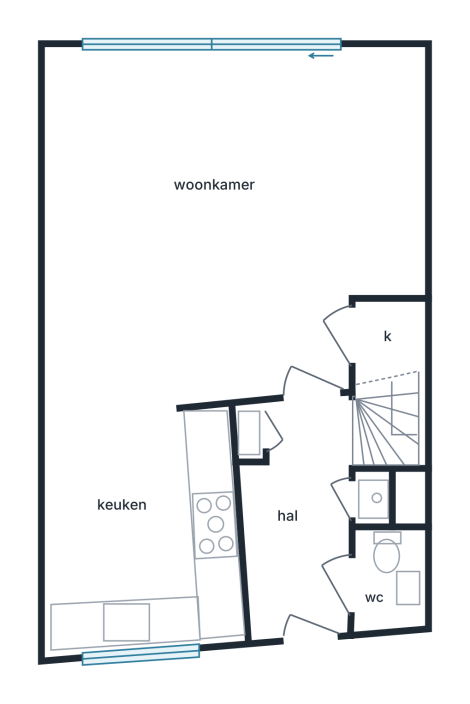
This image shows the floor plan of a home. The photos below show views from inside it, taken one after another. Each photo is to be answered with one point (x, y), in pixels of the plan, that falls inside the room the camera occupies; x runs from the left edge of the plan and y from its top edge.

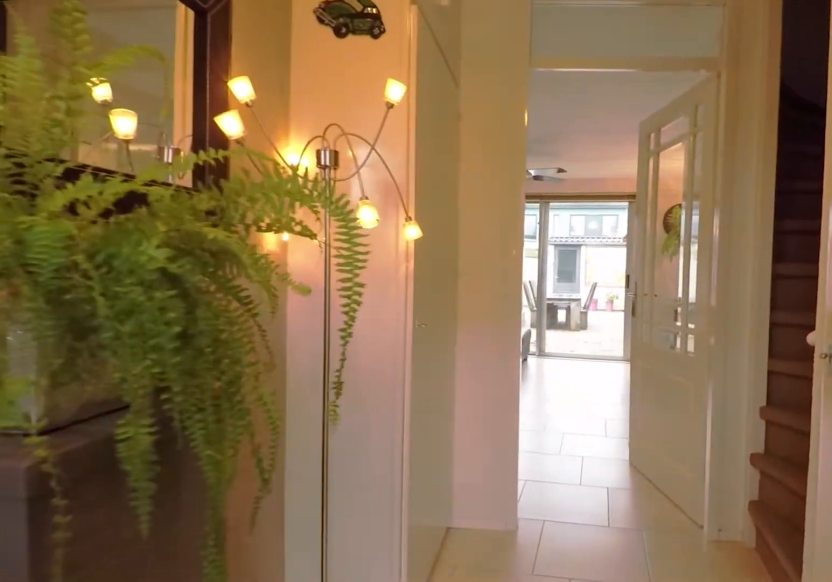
(301, 519)
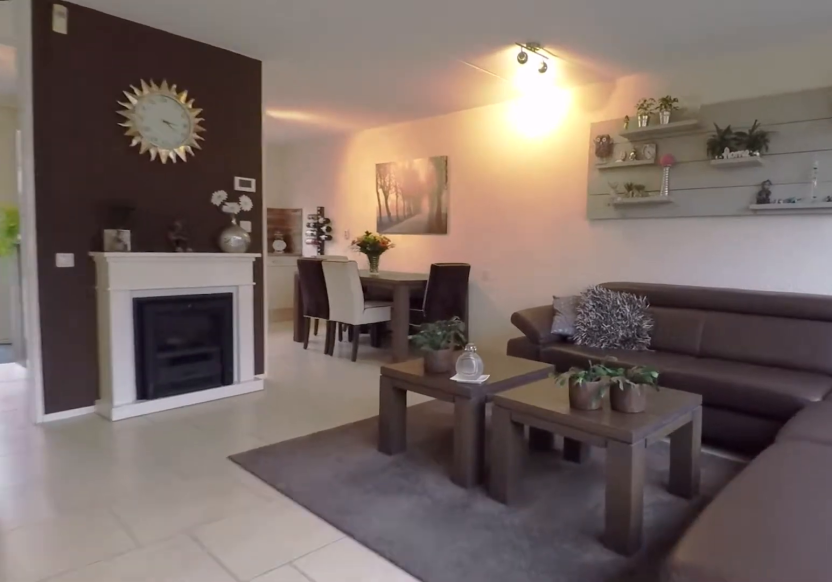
(241, 262)
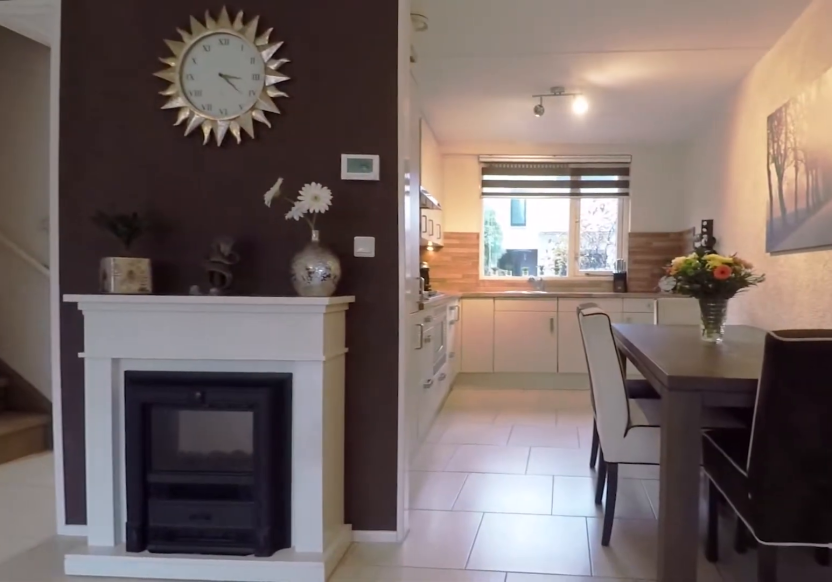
(241, 262)
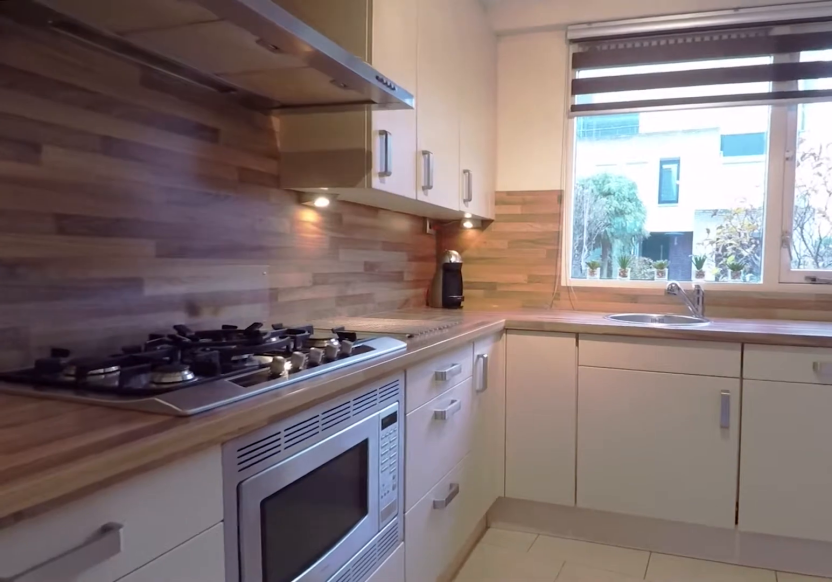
(142, 531)
